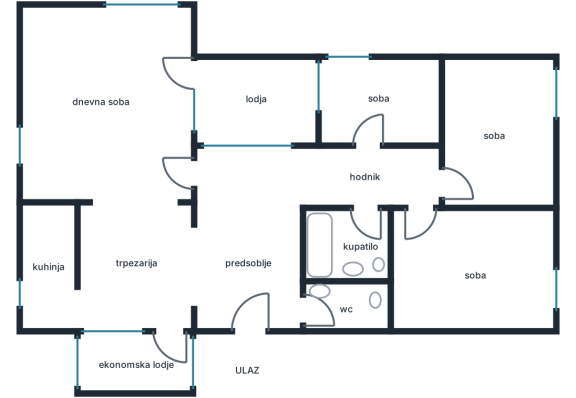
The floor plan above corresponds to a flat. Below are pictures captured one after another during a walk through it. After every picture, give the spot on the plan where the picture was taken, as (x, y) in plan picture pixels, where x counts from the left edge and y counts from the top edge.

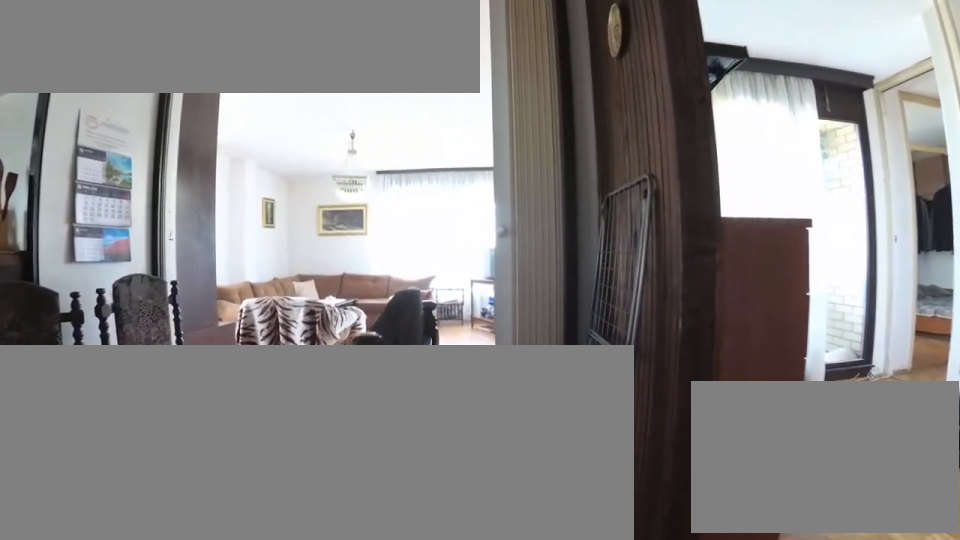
(162, 283)
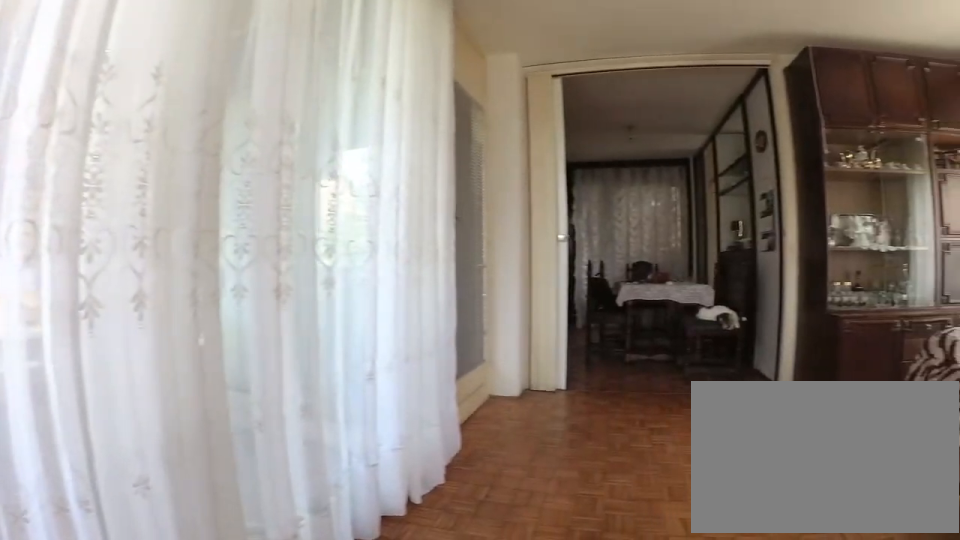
(157, 47)
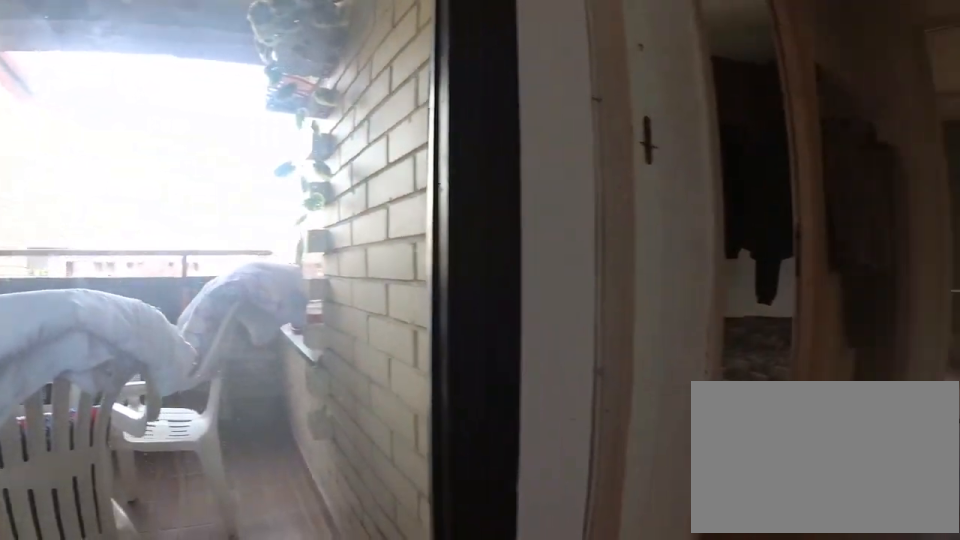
(265, 174)
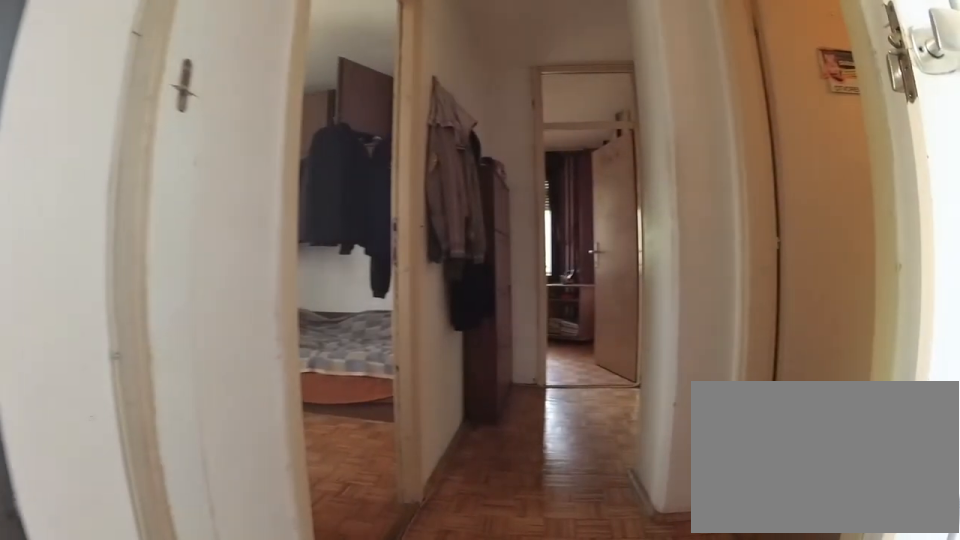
(262, 175)
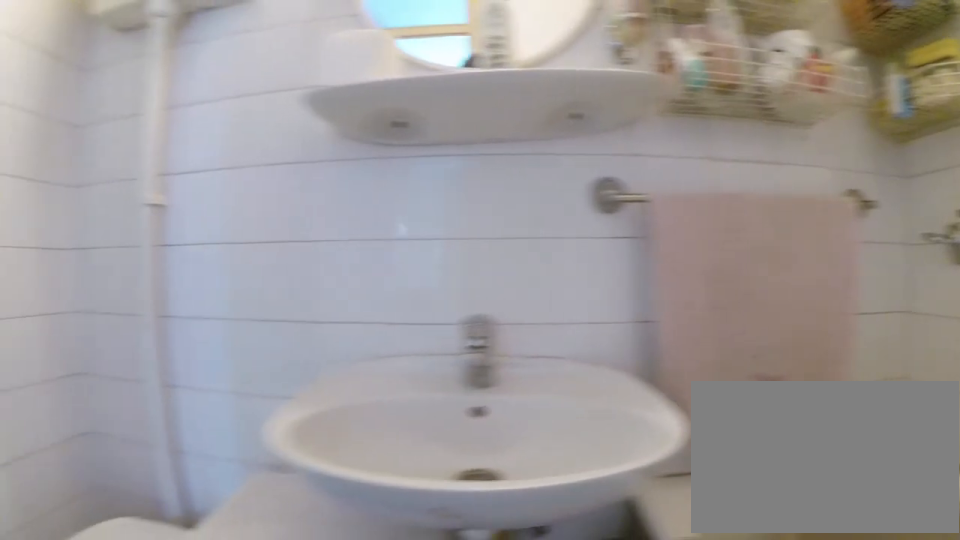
(331, 240)
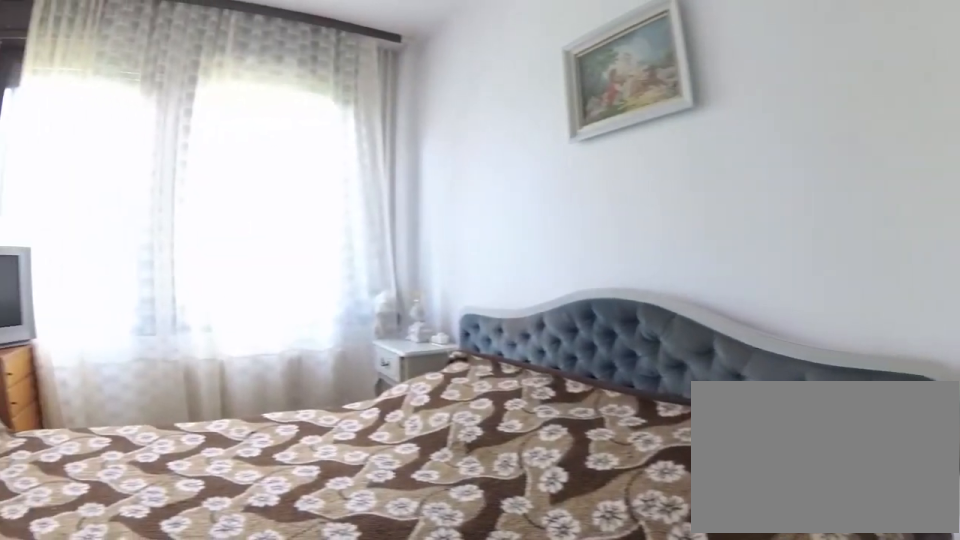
(402, 288)
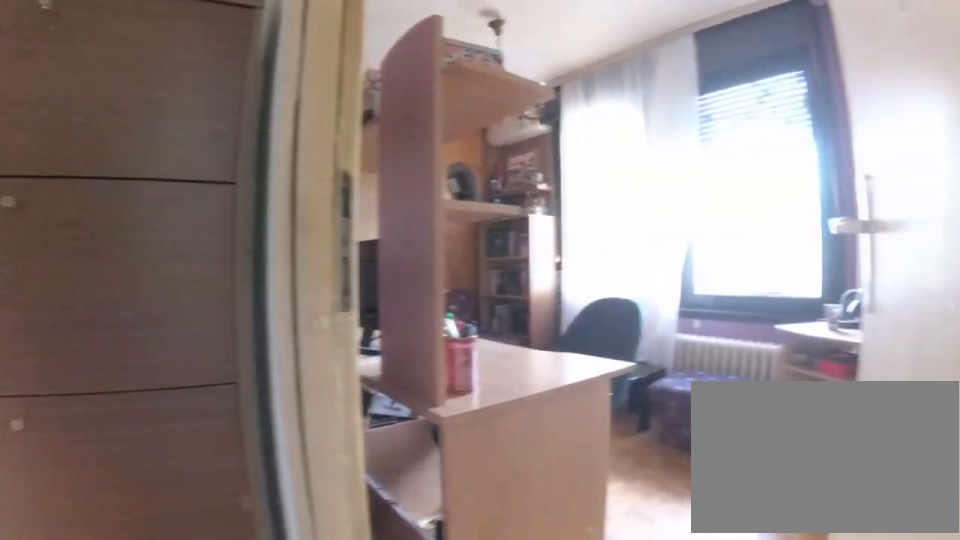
(411, 195)
